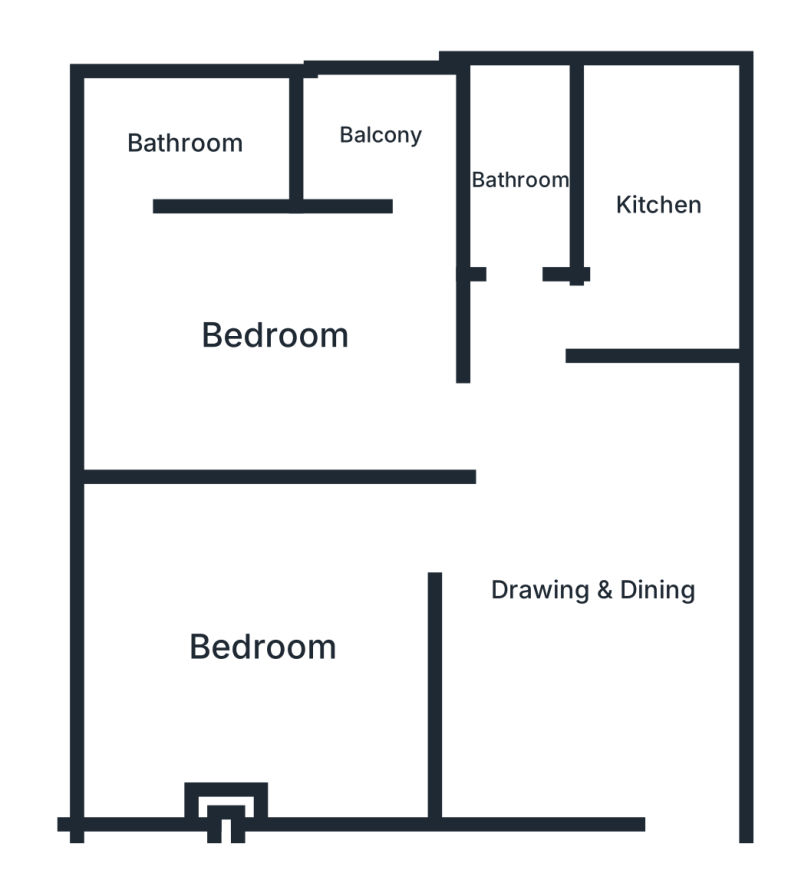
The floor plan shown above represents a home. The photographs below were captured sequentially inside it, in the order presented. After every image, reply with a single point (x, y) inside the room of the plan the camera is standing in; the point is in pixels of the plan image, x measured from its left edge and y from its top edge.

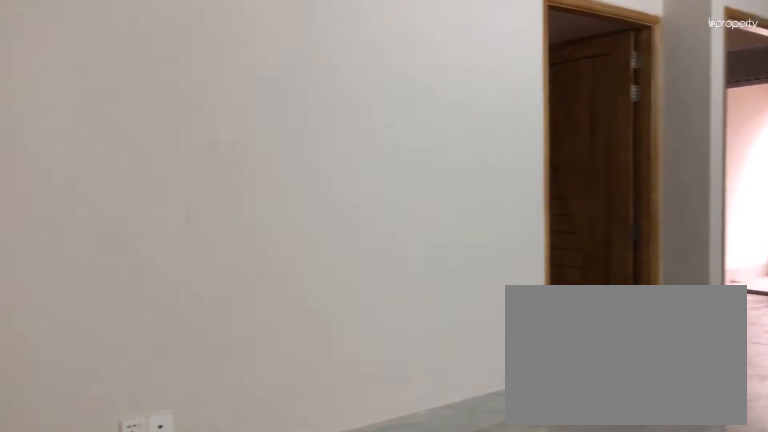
(592, 593)
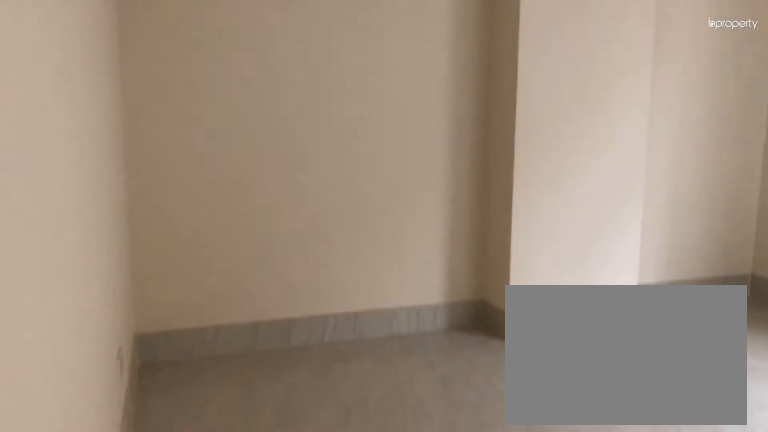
(260, 646)
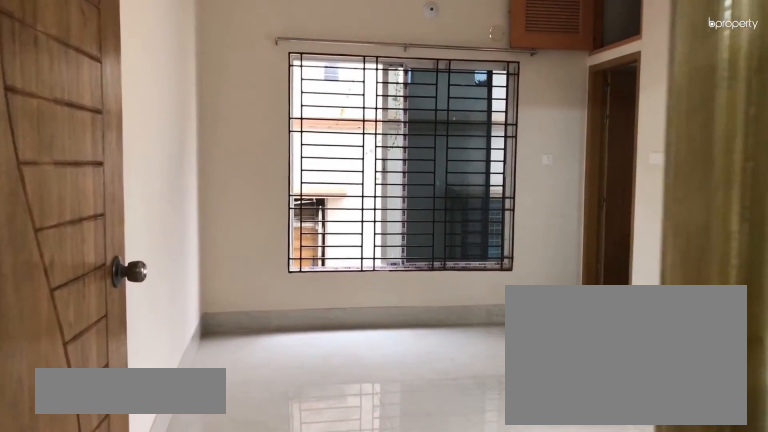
(278, 329)
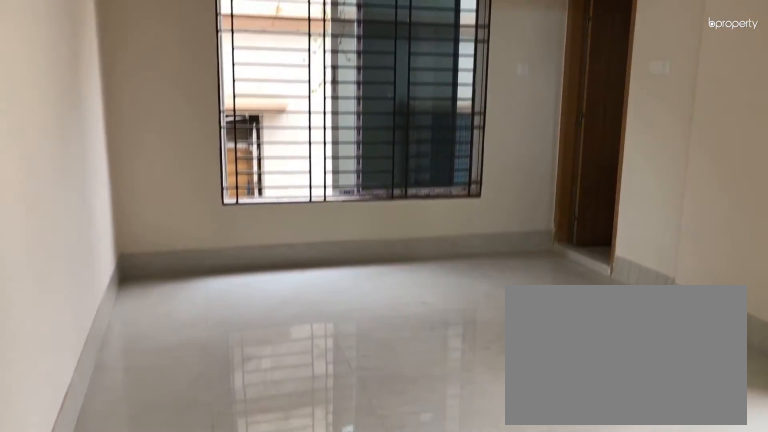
(277, 329)
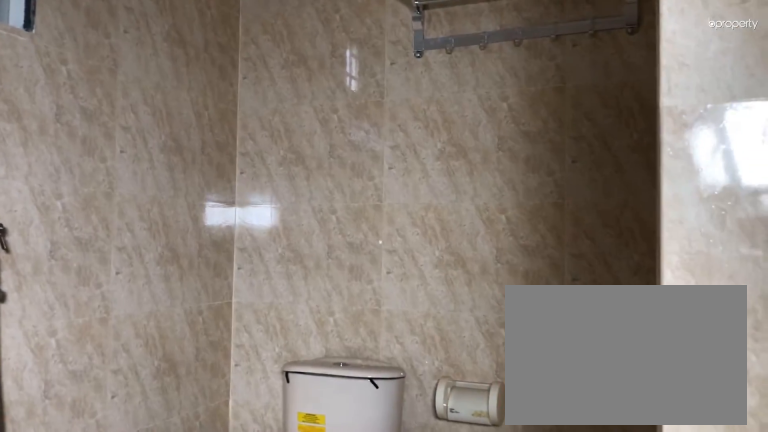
(183, 144)
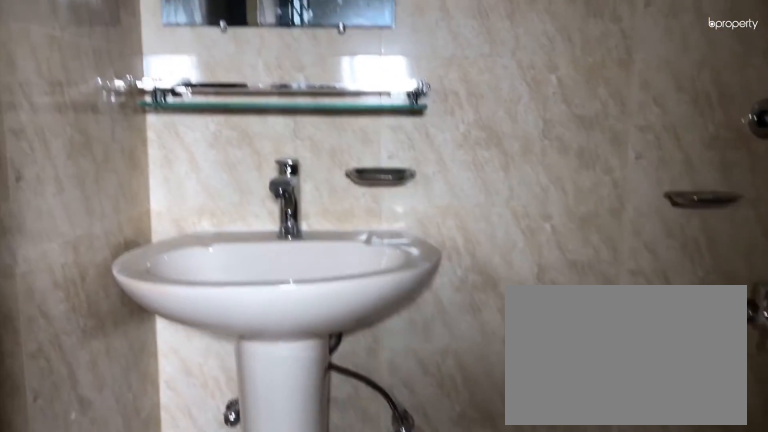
(183, 144)
